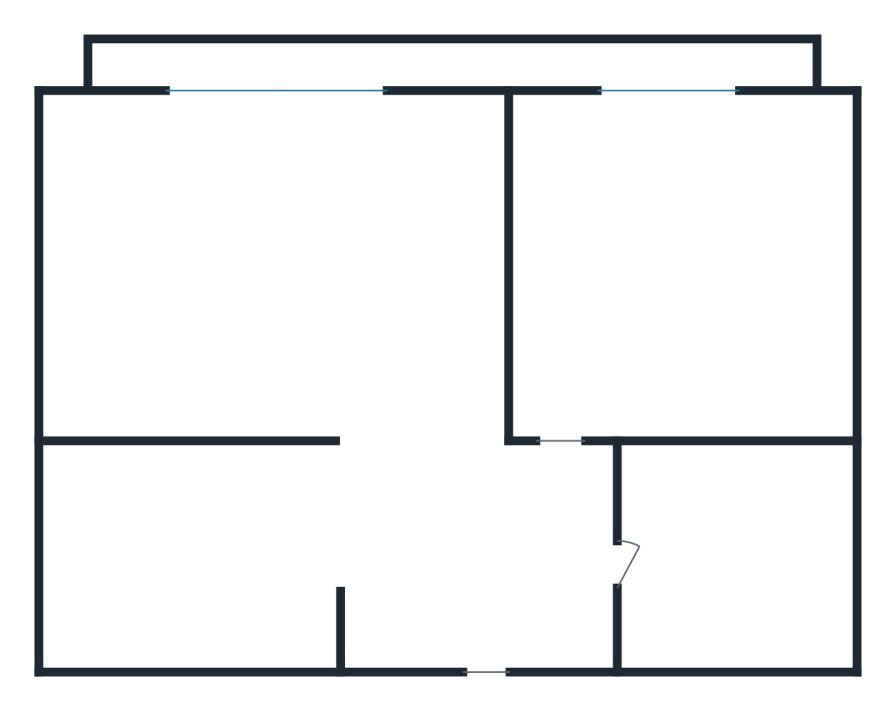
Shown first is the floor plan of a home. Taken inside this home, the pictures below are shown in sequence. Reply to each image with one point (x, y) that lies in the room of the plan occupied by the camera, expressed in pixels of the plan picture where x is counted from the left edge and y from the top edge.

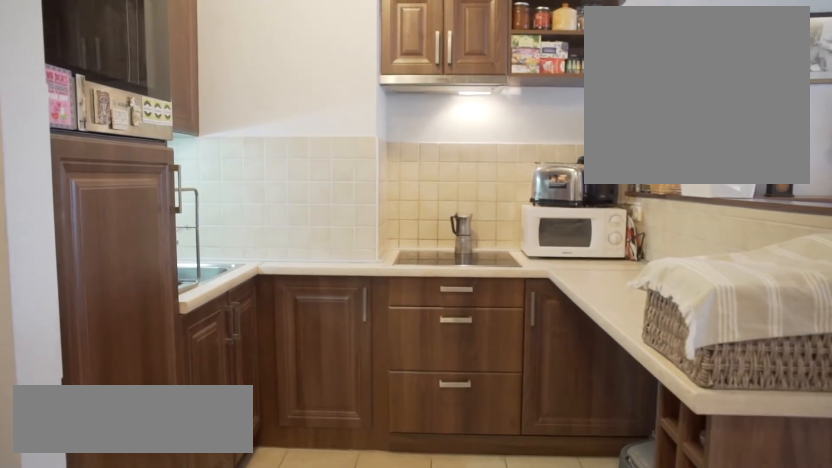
(428, 572)
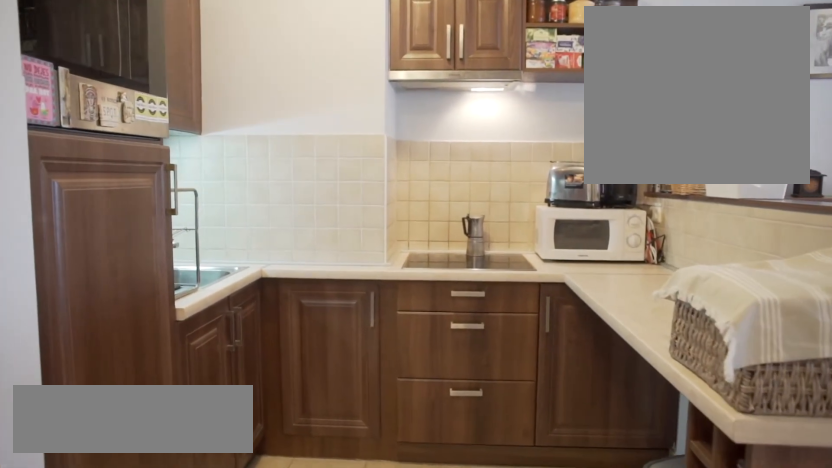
(398, 572)
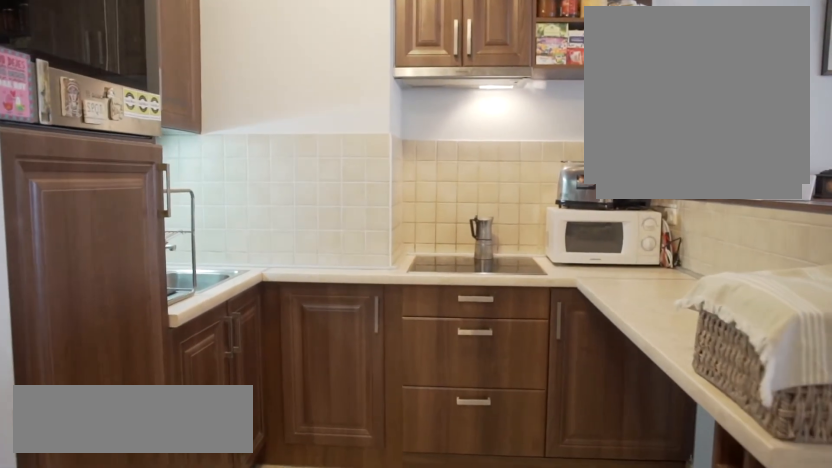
(373, 572)
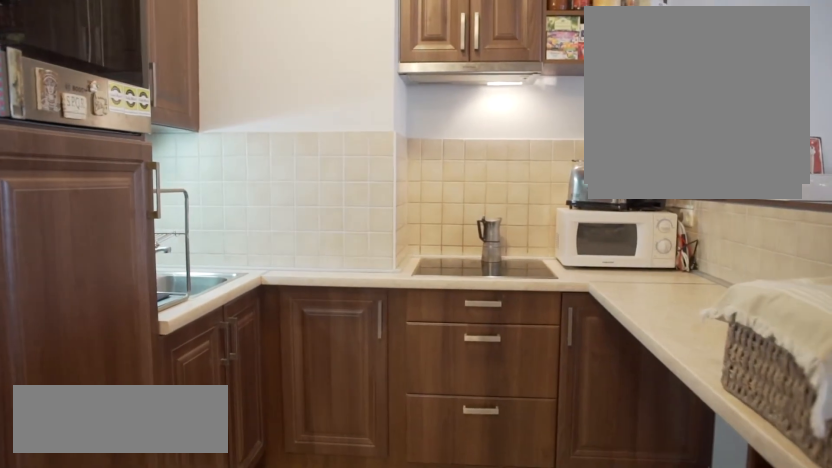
(345, 571)
